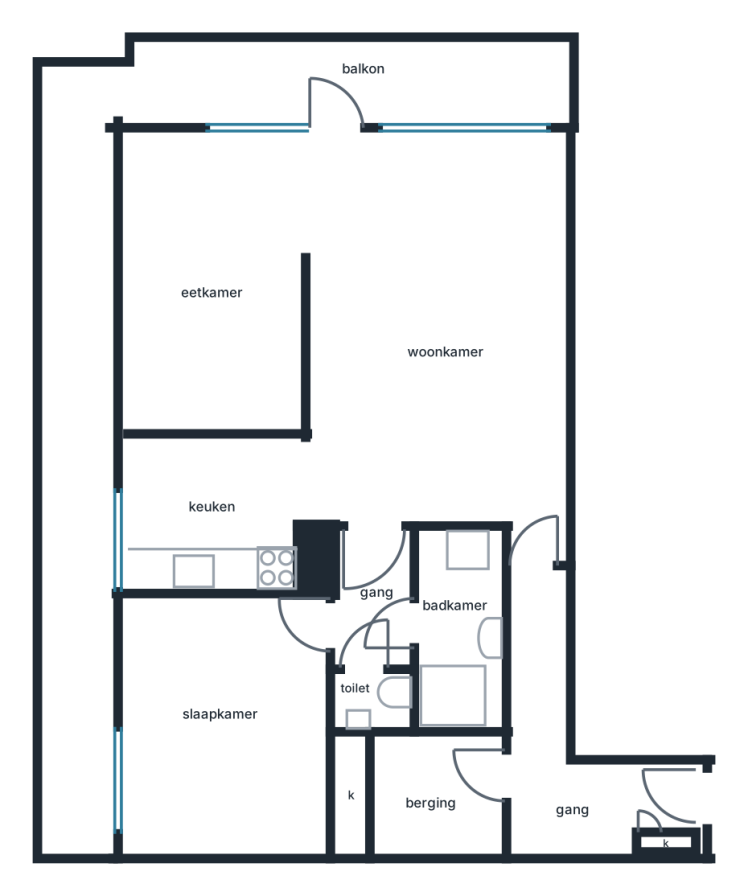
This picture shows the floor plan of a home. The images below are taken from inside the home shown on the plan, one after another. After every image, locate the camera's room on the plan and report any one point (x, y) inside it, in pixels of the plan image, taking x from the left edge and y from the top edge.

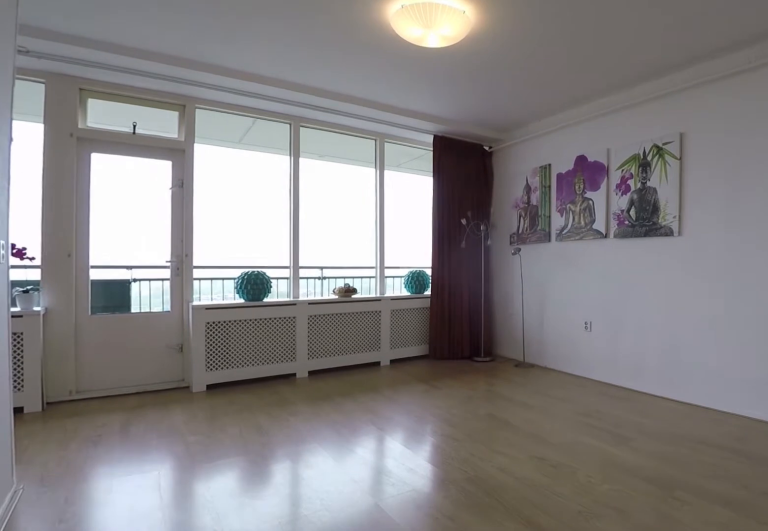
(438, 335)
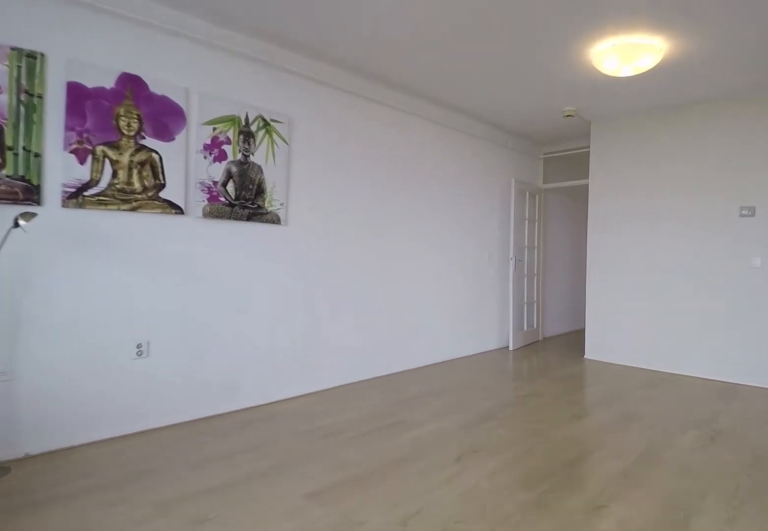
(438, 335)
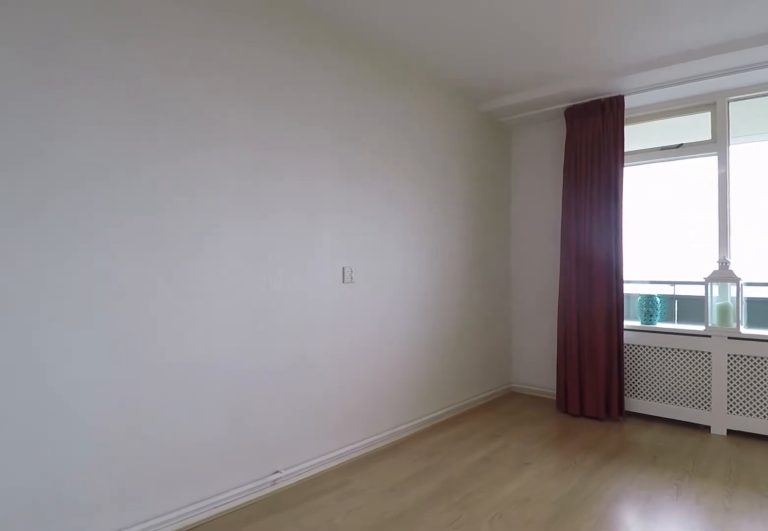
(216, 281)
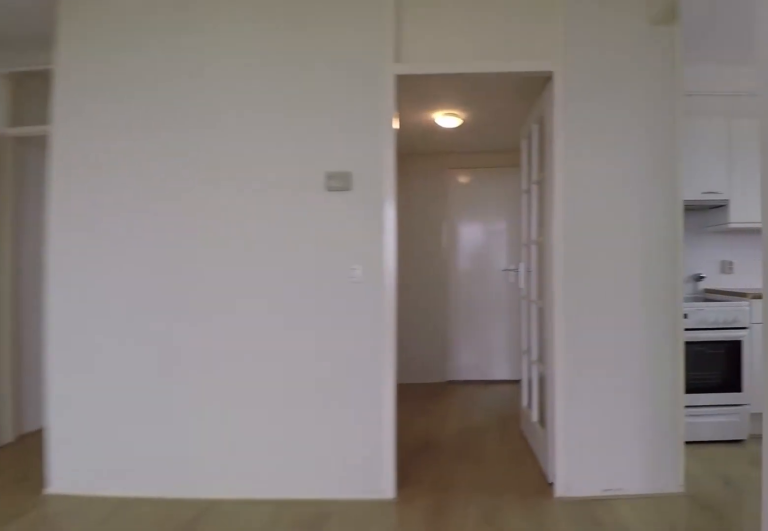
(438, 333)
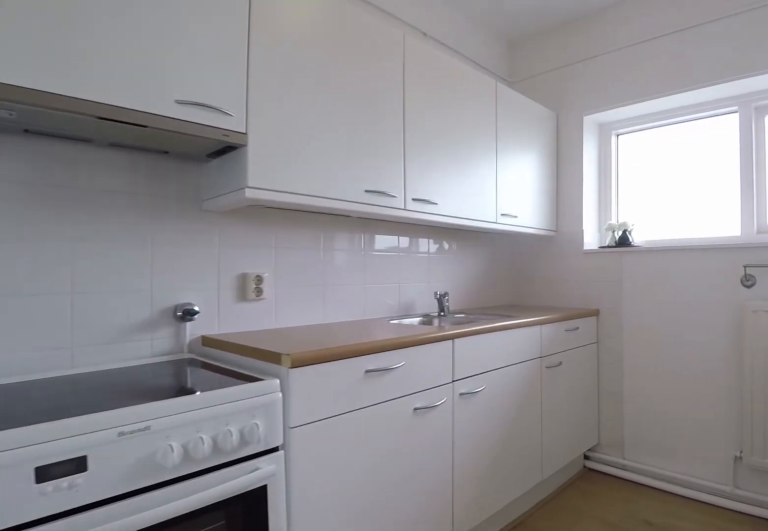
(211, 566)
